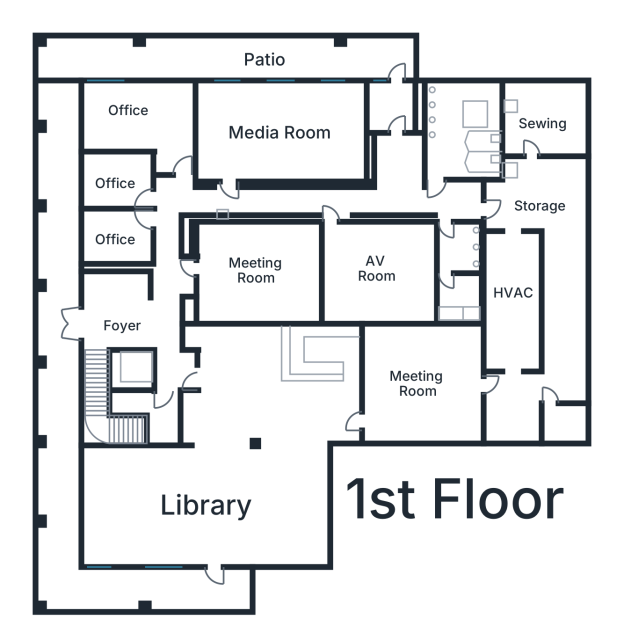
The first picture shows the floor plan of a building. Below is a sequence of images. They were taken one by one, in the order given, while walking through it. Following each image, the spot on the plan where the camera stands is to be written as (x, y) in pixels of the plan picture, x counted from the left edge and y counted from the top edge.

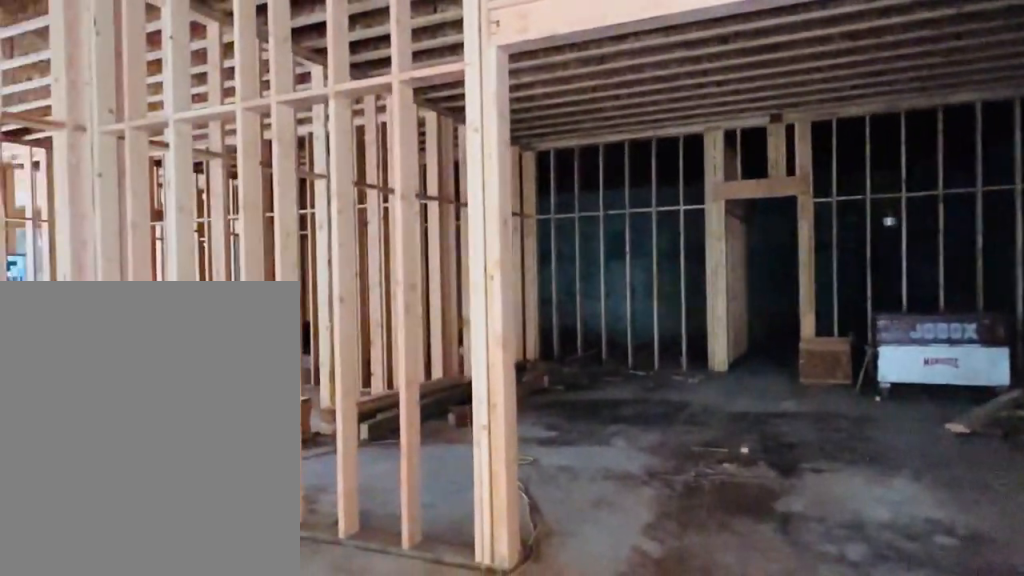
(331, 386)
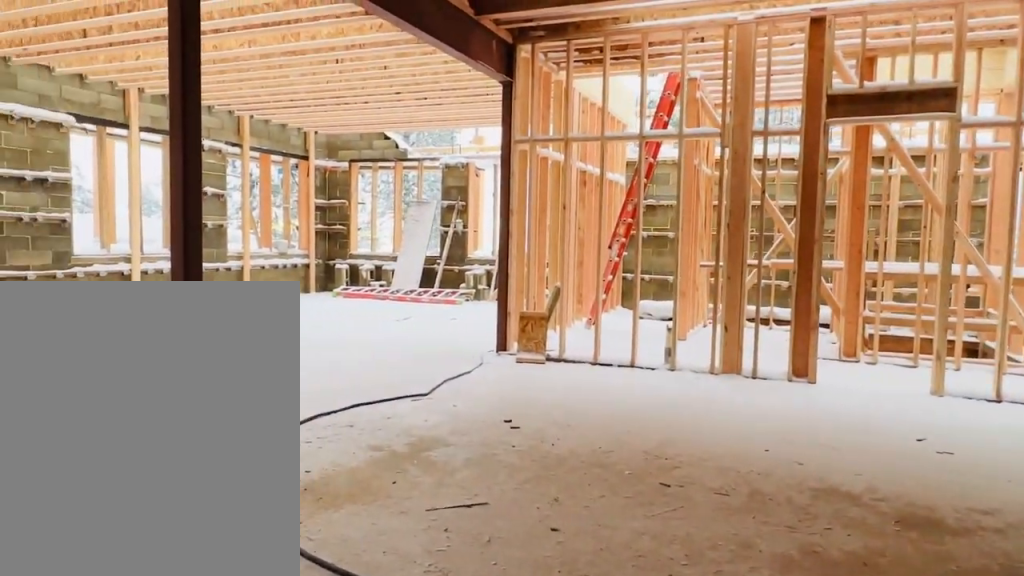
(329, 388)
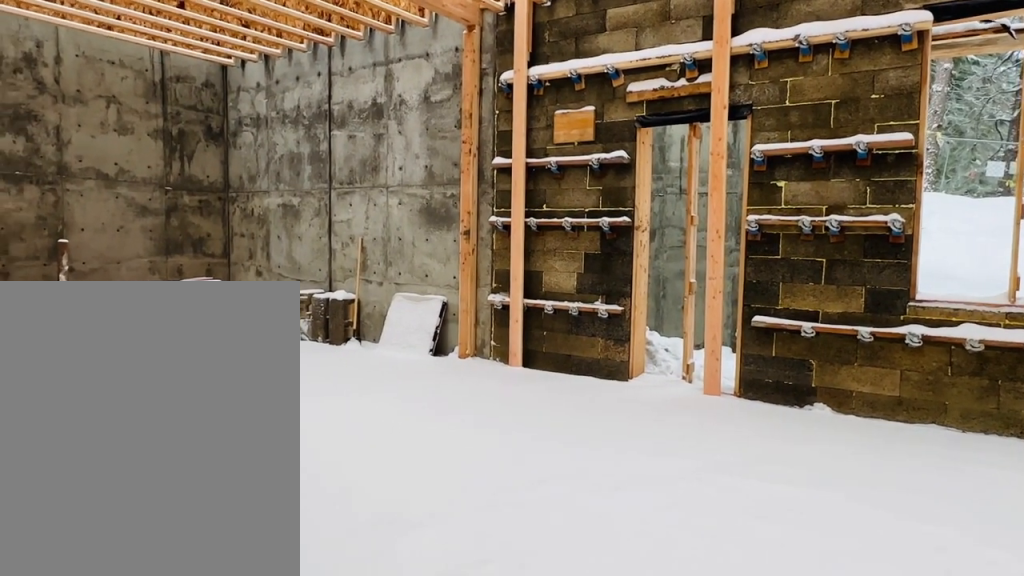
(188, 469)
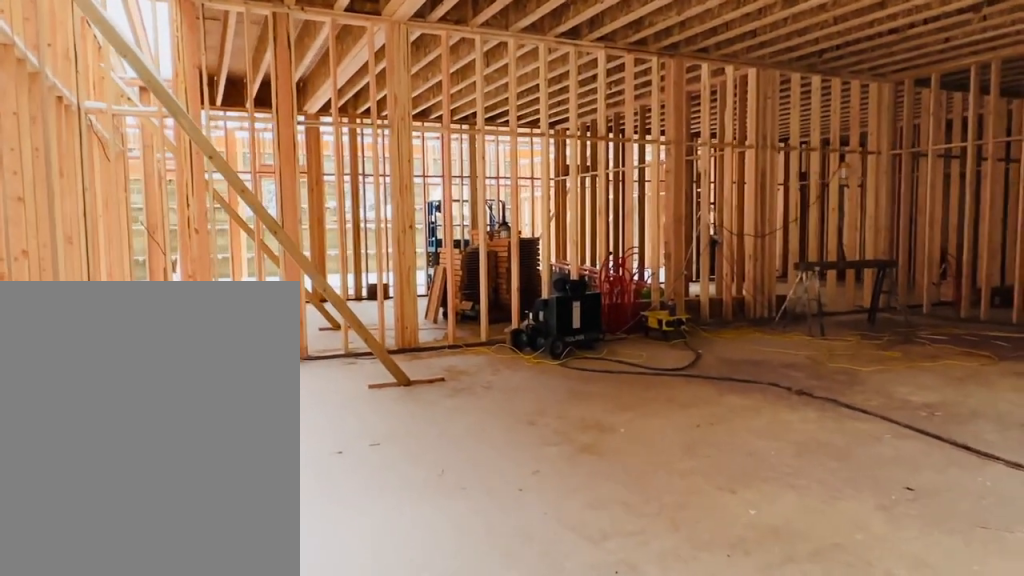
(190, 458)
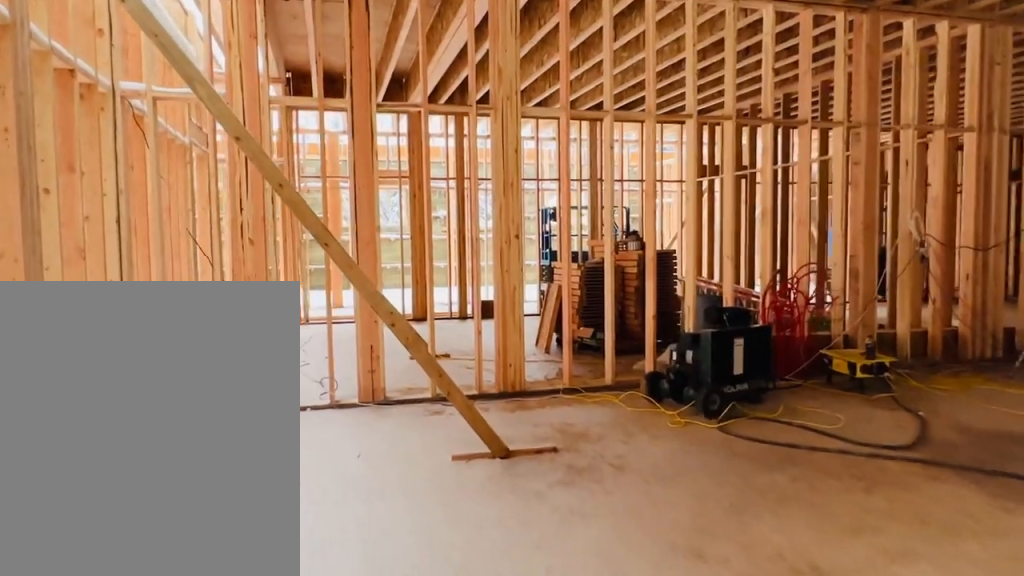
(196, 412)
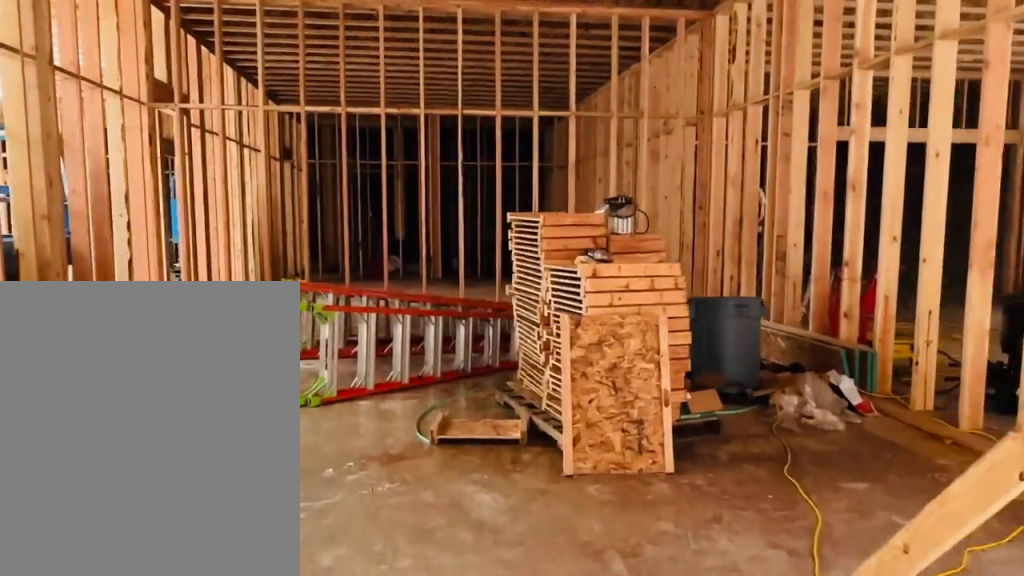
(192, 259)
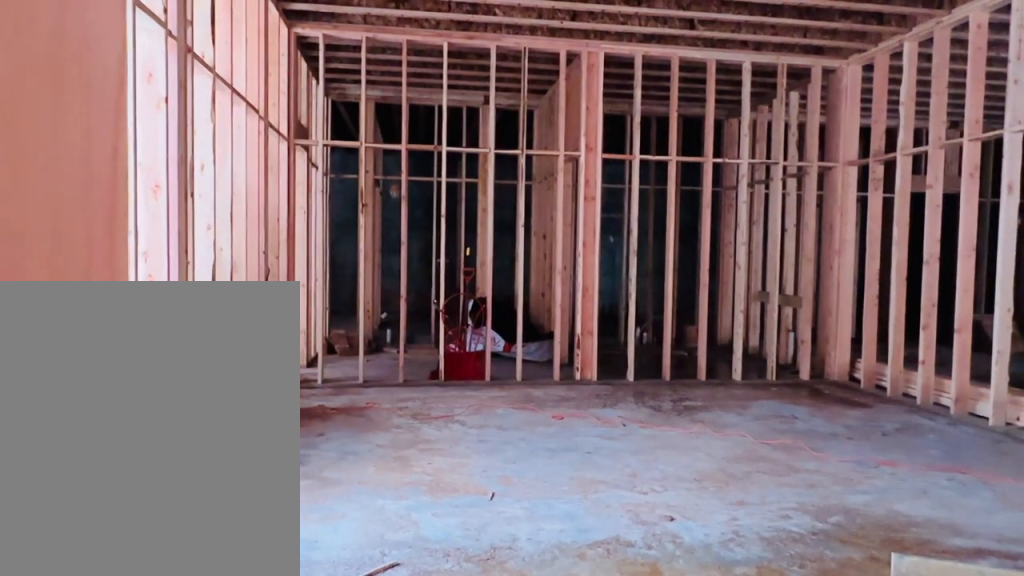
(305, 258)
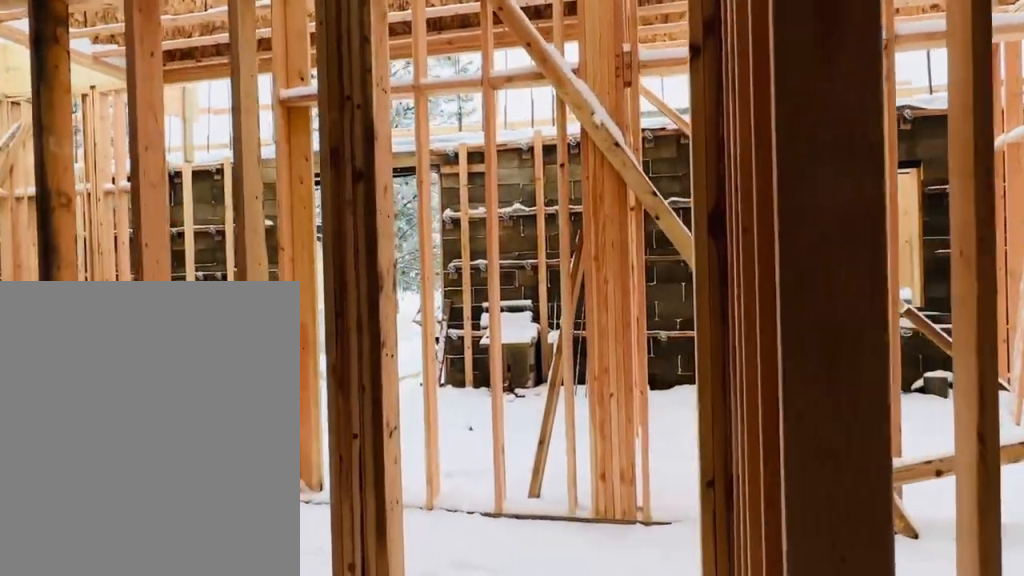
(198, 260)
